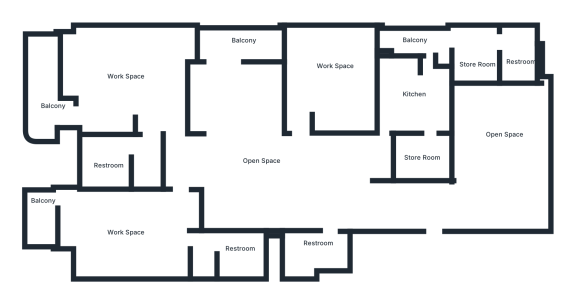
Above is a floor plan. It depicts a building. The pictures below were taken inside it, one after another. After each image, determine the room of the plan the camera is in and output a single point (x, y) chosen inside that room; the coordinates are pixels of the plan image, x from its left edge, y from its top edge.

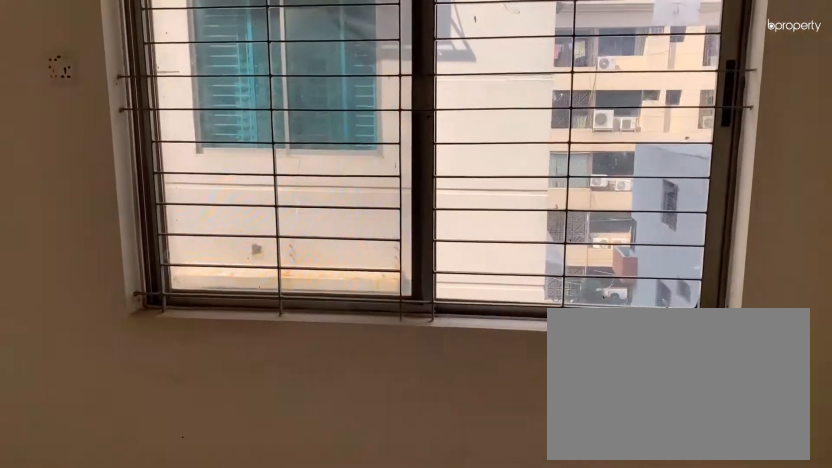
(505, 156)
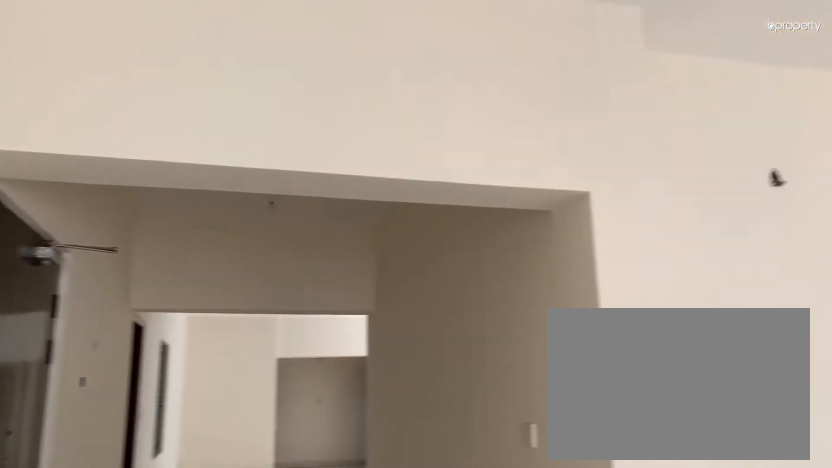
(505, 156)
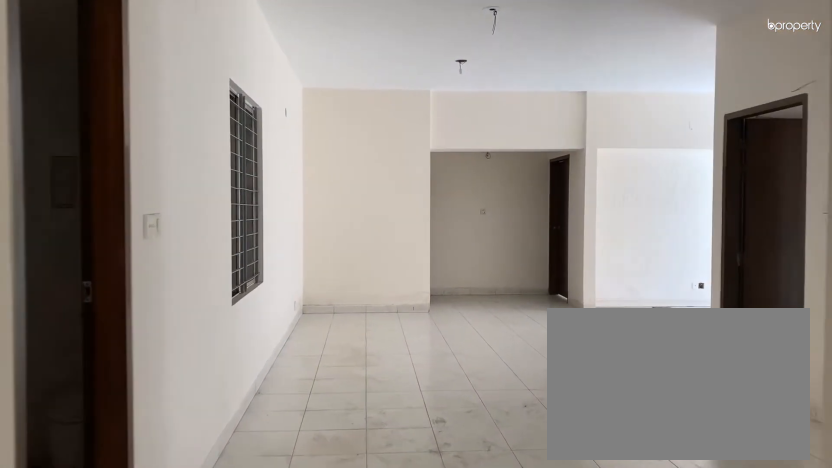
(337, 195)
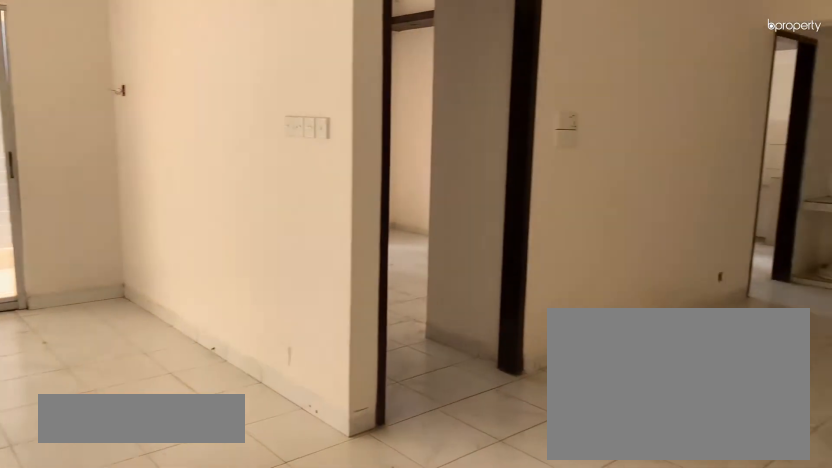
(270, 176)
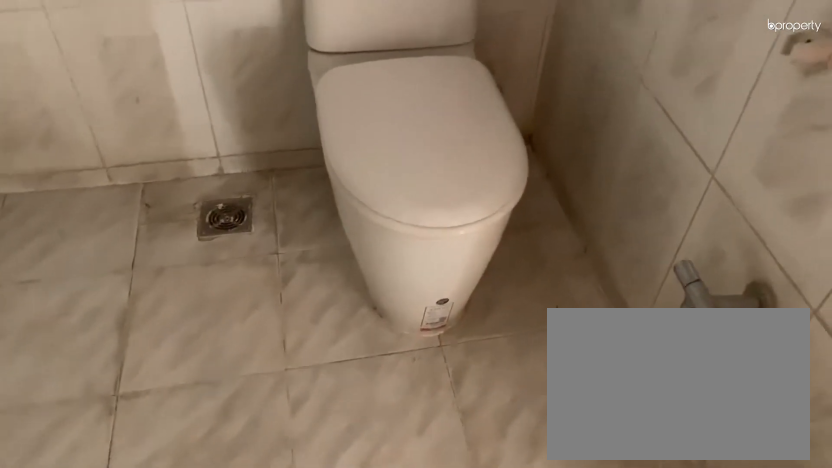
(325, 246)
